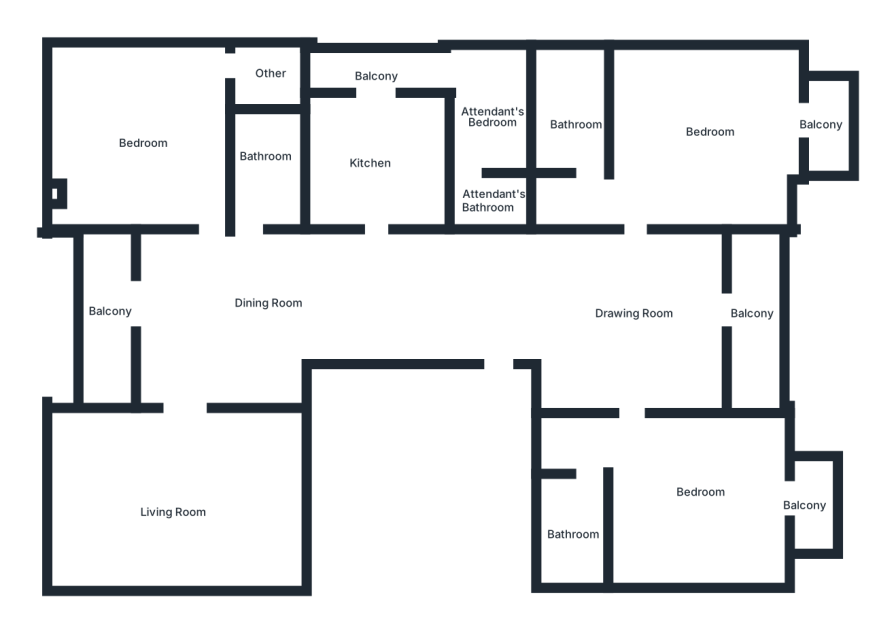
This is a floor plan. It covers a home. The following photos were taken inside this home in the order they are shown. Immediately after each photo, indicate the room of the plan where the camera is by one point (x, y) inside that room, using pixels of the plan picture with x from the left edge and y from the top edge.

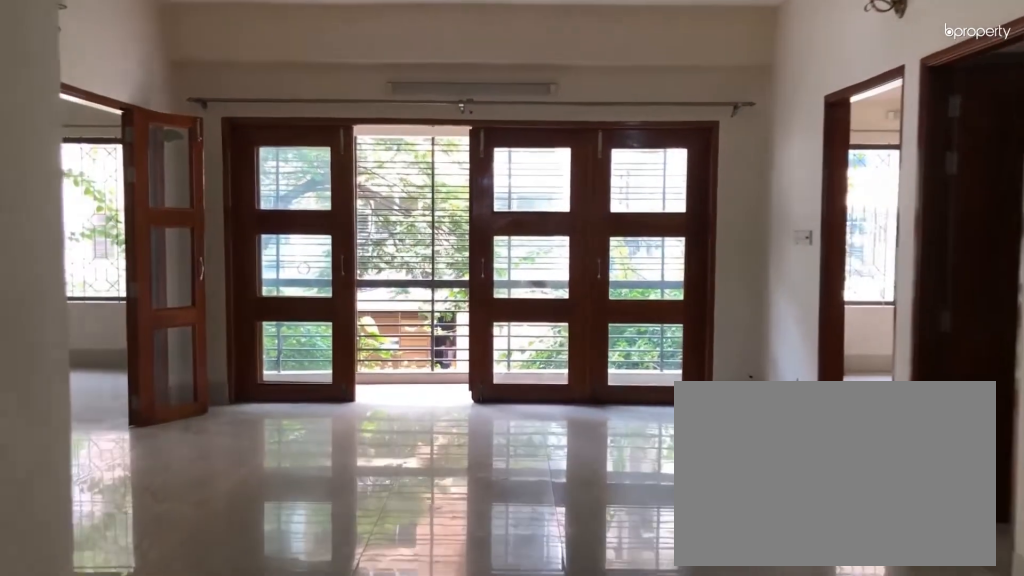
(208, 321)
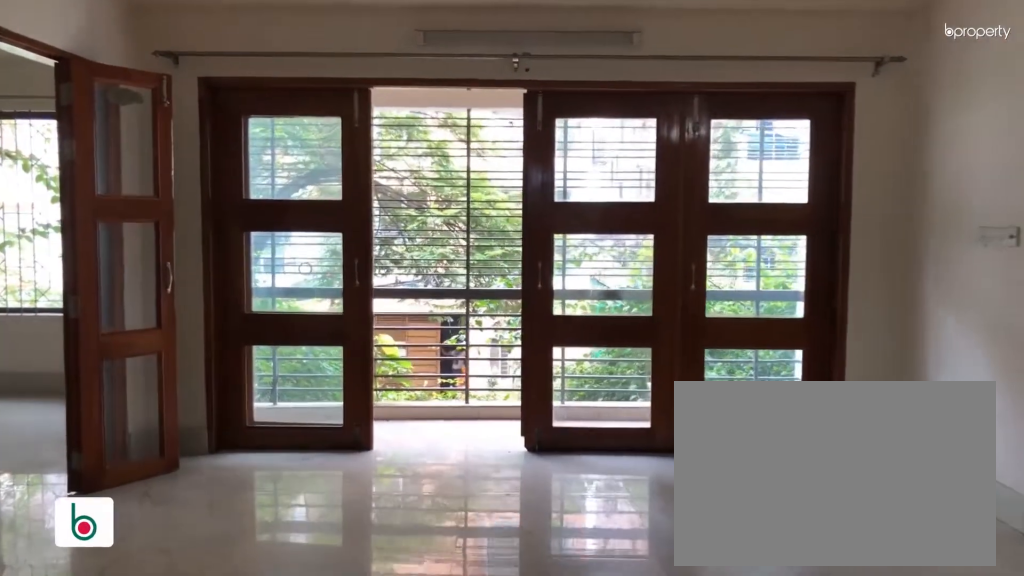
(208, 321)
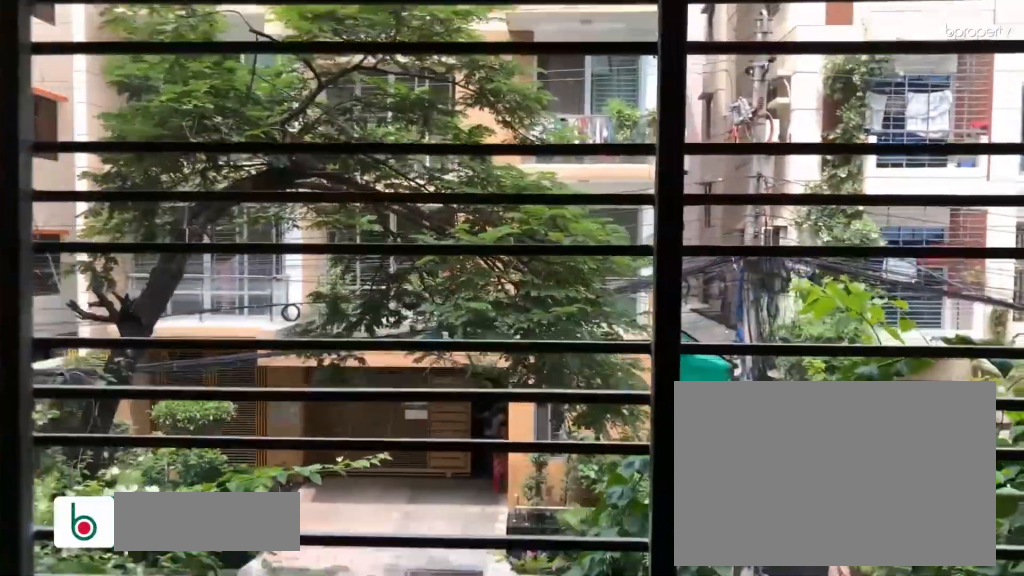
(101, 307)
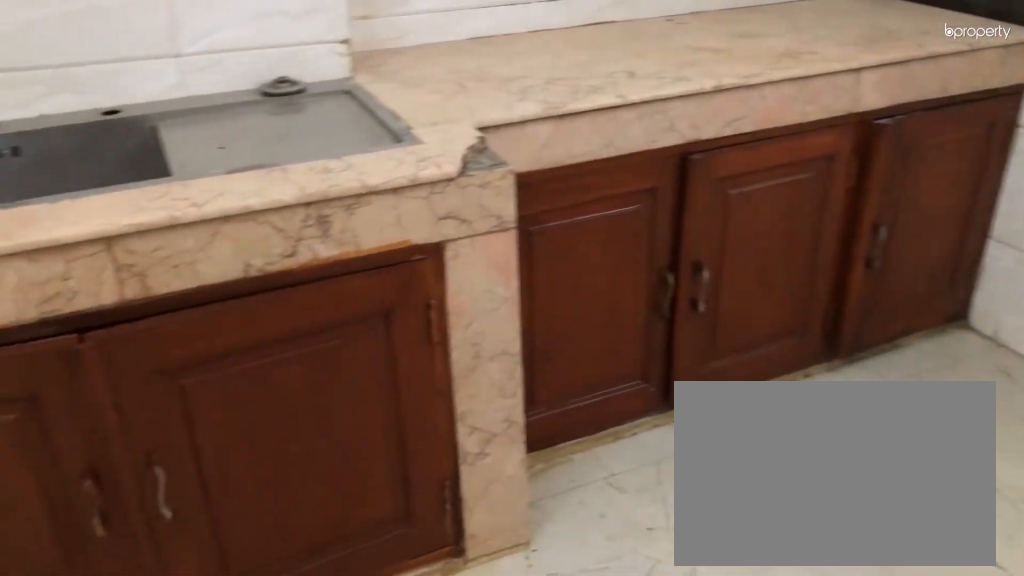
(371, 158)
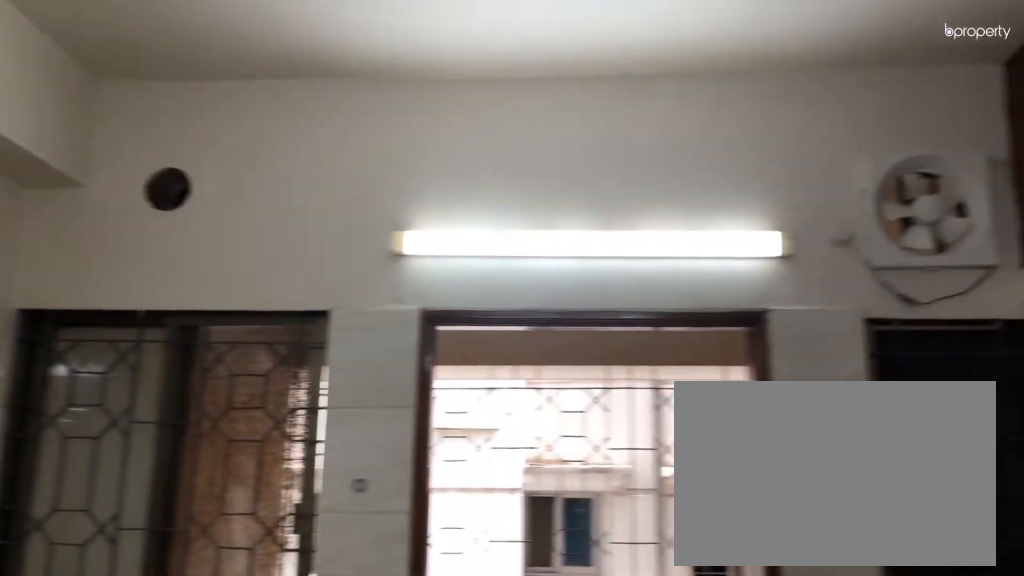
(371, 158)
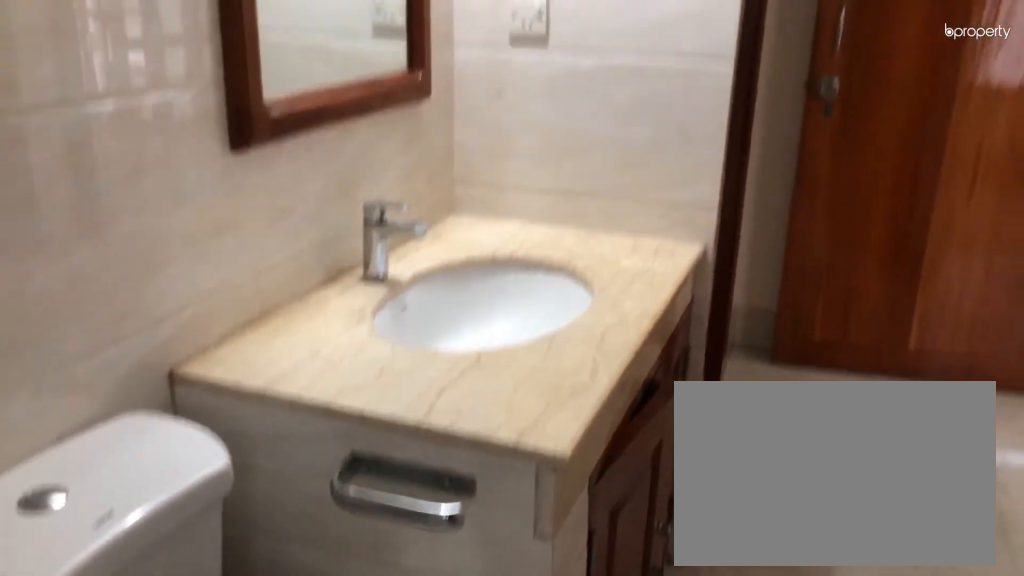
(579, 516)
